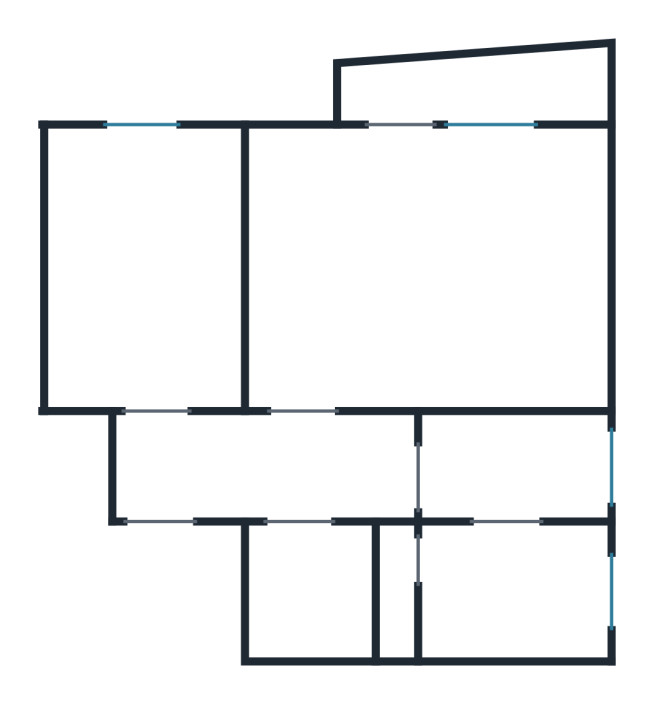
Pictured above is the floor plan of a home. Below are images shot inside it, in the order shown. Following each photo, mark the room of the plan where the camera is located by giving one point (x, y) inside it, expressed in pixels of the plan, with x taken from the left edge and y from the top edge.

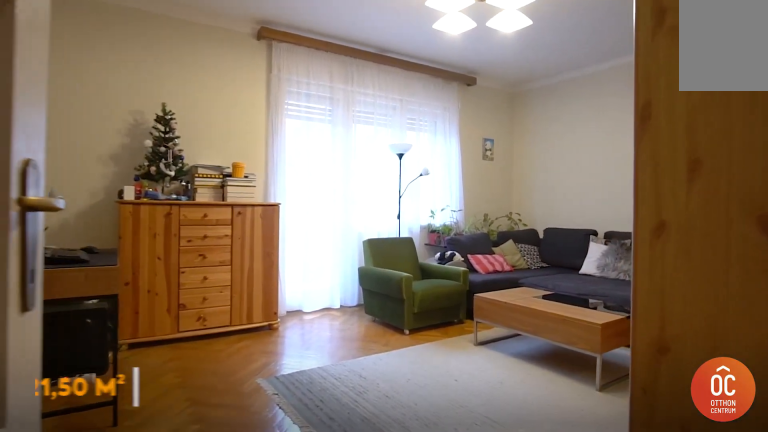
(417, 276)
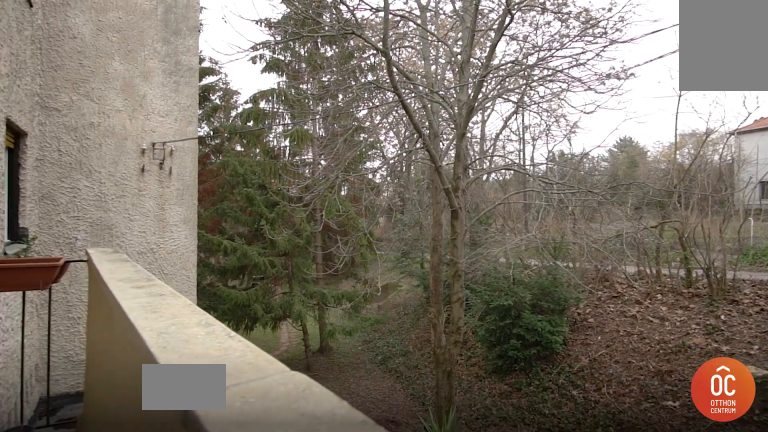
(489, 88)
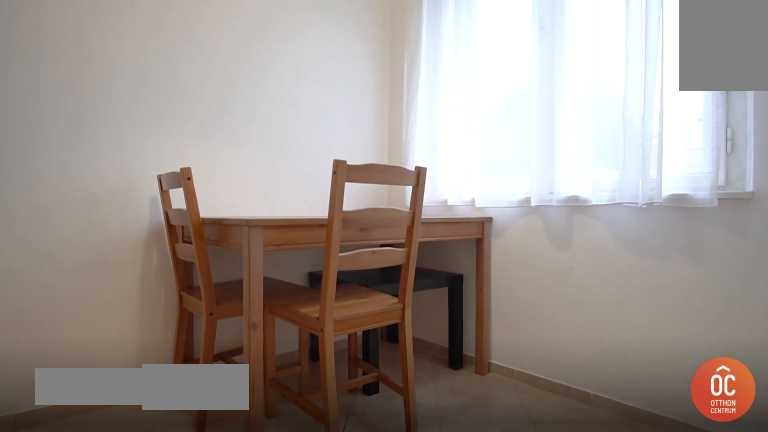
(481, 468)
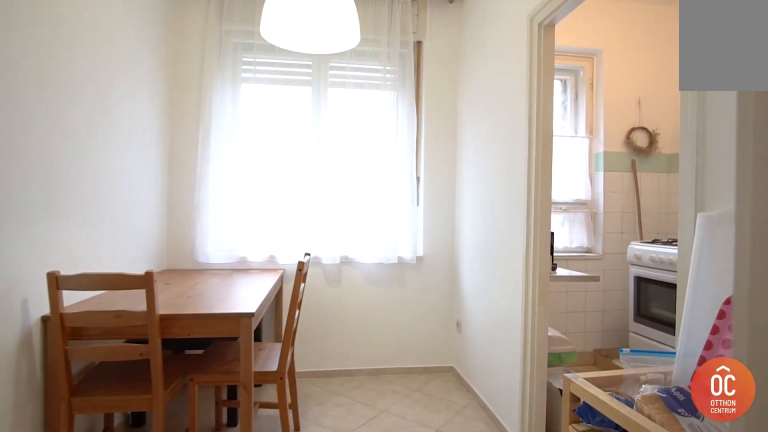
(481, 468)
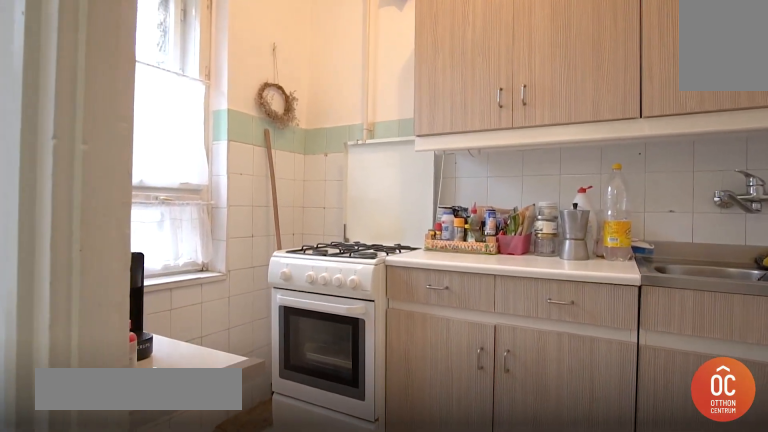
(528, 587)
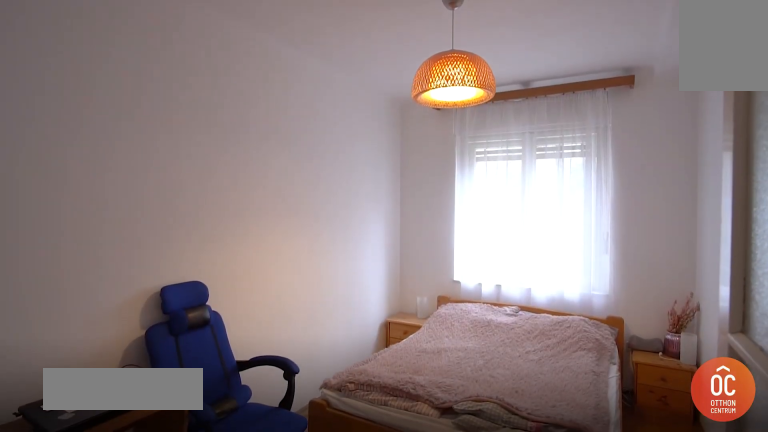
(142, 274)
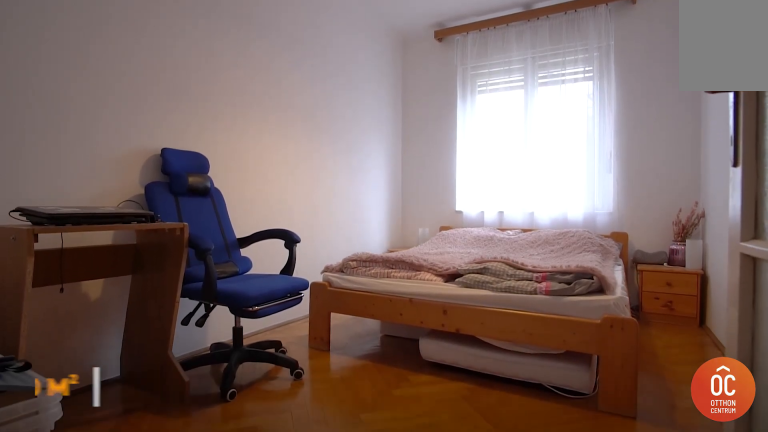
(141, 272)
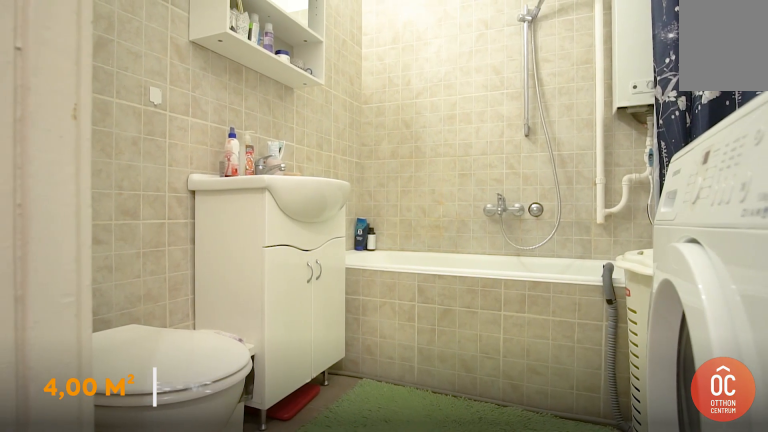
(319, 592)
